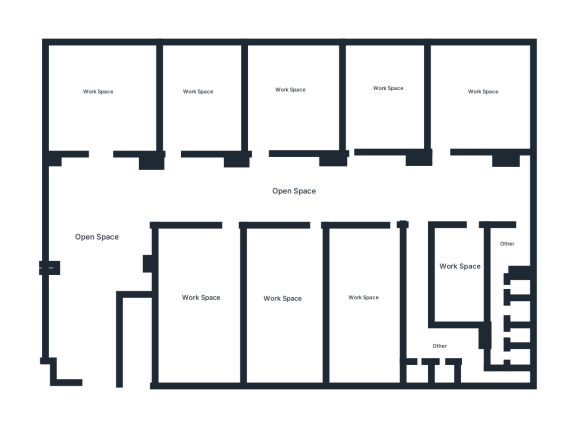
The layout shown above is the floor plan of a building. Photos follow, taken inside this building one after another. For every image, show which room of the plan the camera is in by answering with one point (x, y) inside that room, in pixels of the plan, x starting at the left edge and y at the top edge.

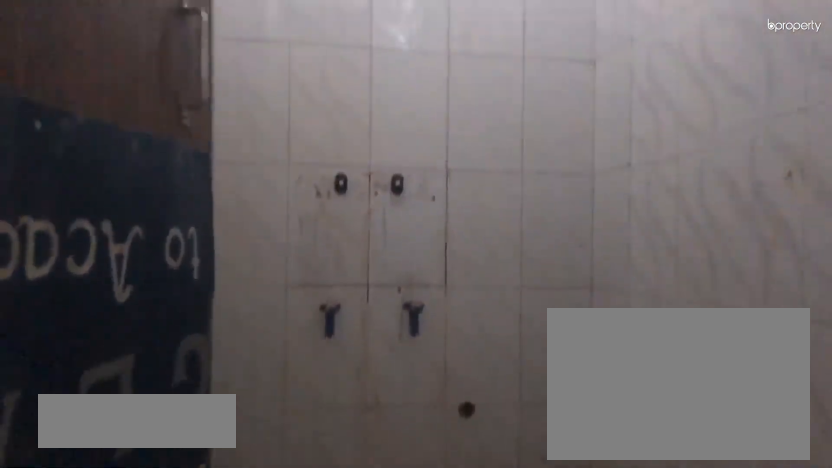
(518, 357)
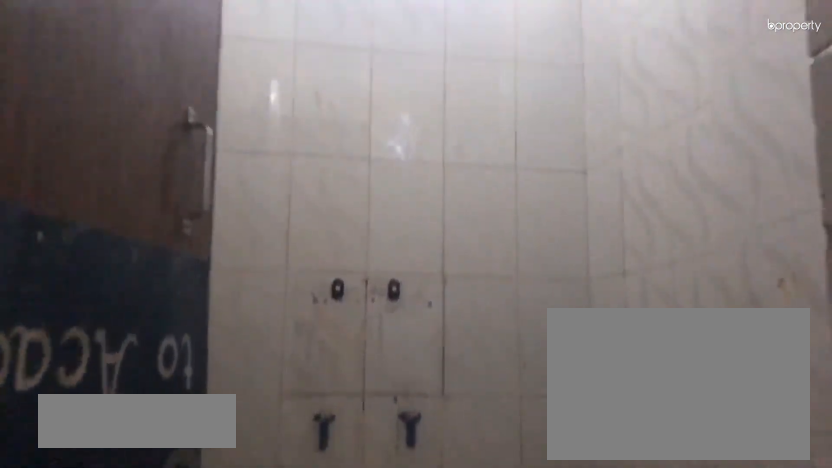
(518, 357)
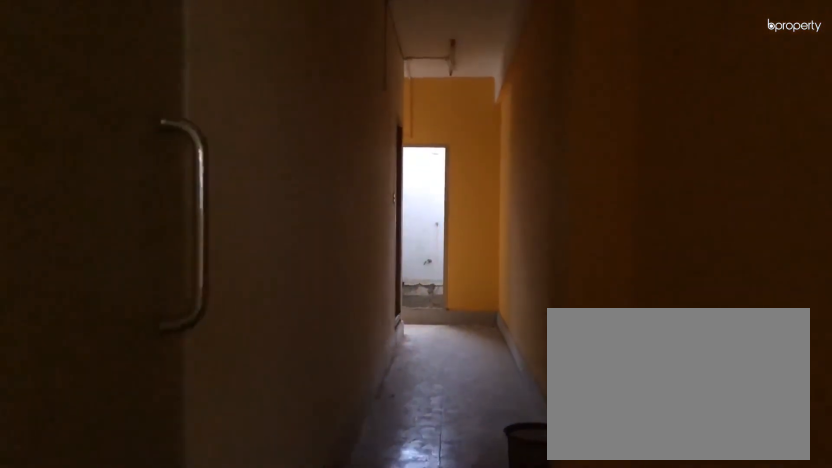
(417, 240)
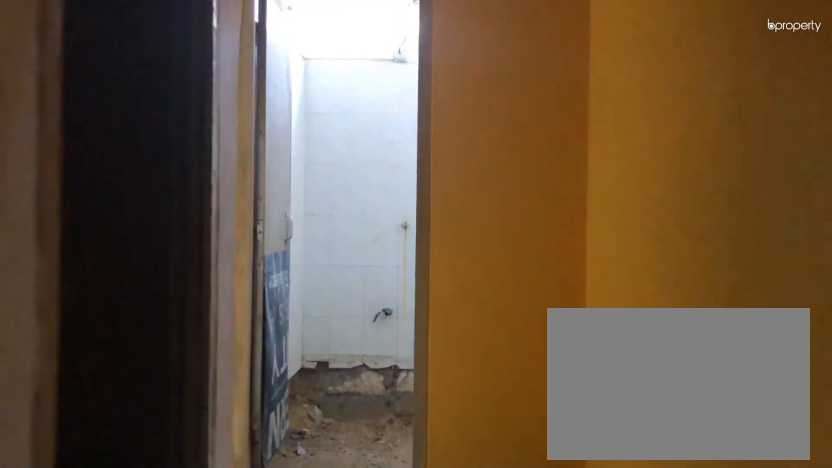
(416, 308)
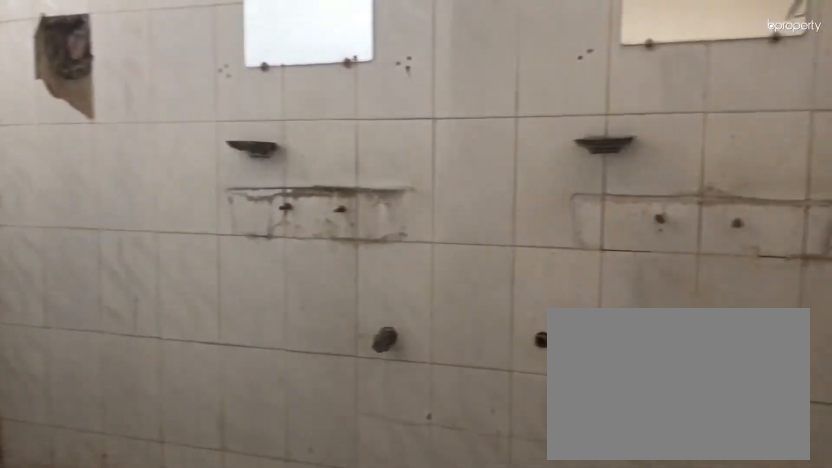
(470, 371)
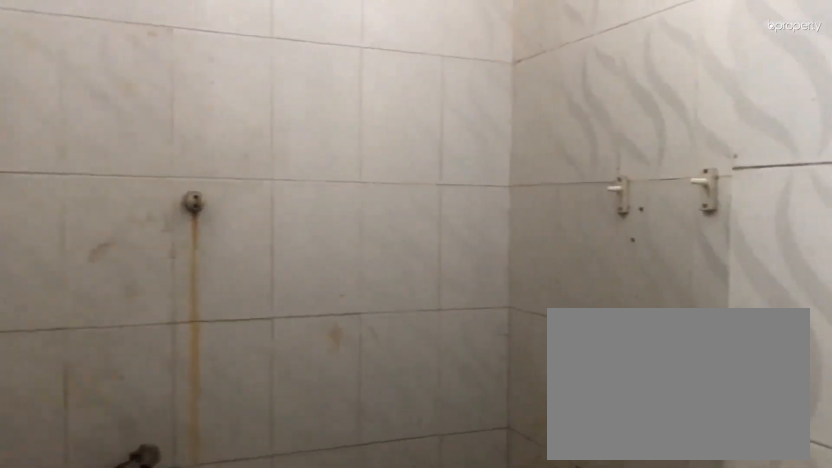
(446, 373)
